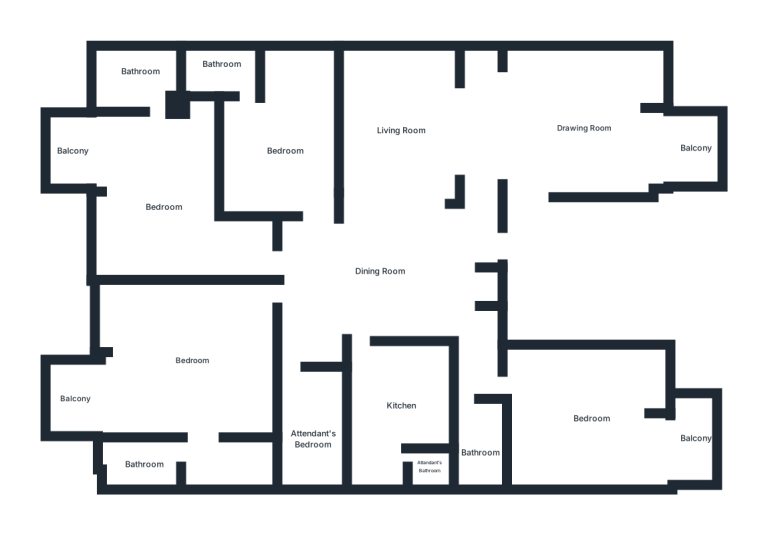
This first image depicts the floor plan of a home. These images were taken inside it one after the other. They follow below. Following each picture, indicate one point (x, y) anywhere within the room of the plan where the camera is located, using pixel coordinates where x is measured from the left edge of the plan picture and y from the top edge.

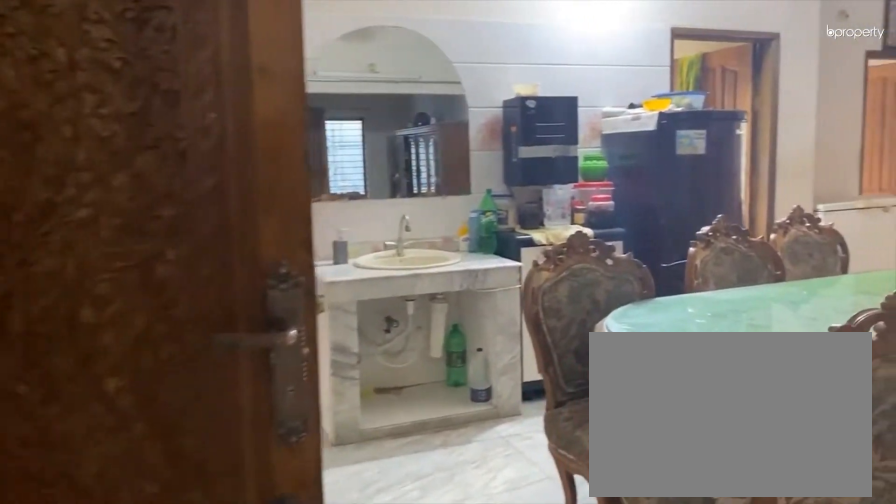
(379, 276)
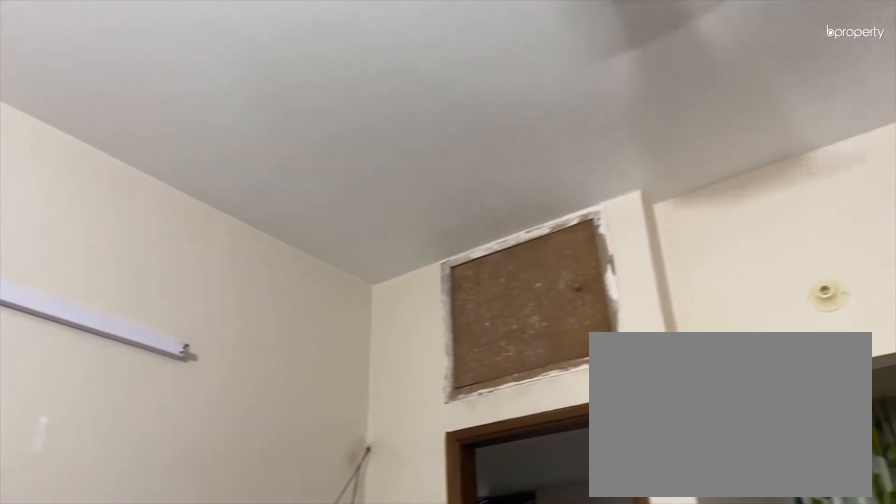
(288, 151)
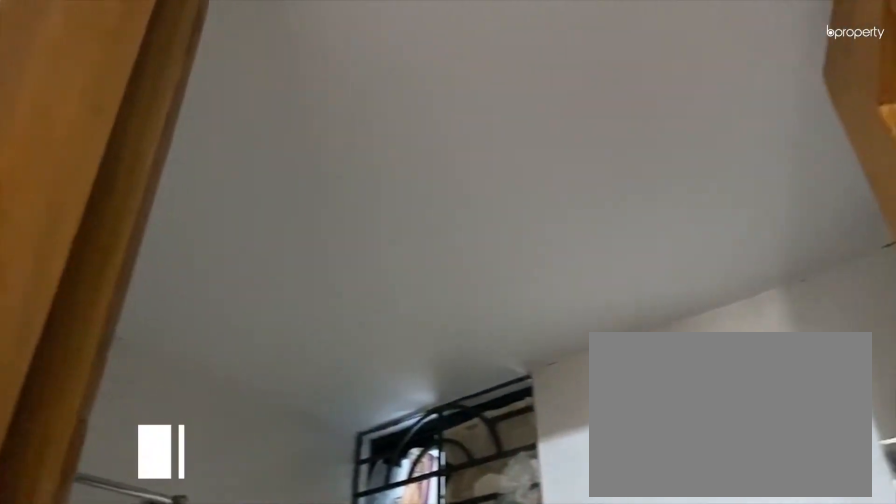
(222, 65)
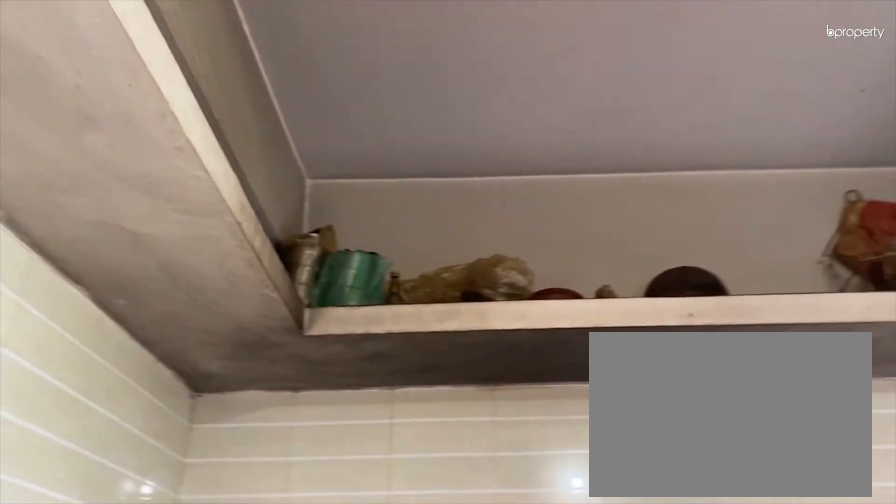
(402, 405)
